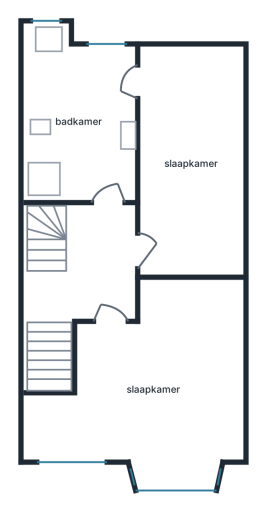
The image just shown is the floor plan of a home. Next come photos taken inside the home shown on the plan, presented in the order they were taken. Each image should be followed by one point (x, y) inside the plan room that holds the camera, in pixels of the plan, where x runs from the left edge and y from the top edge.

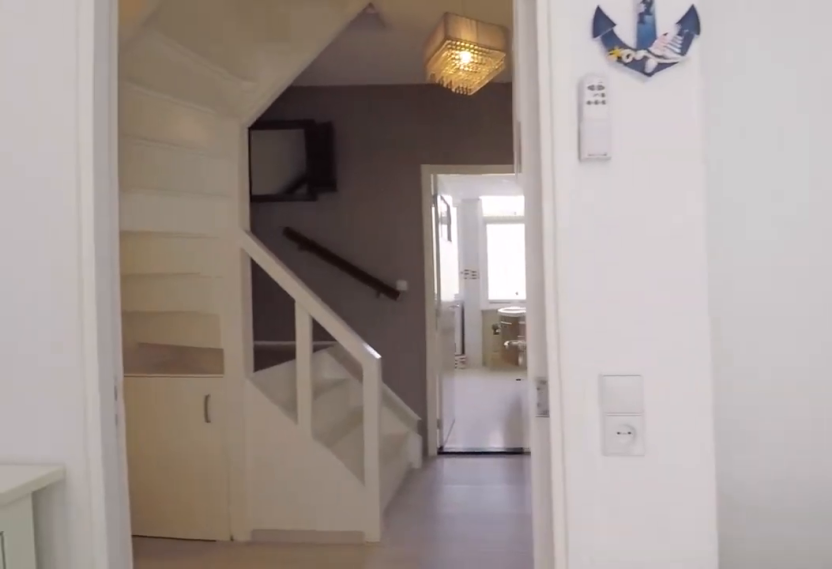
(154, 387)
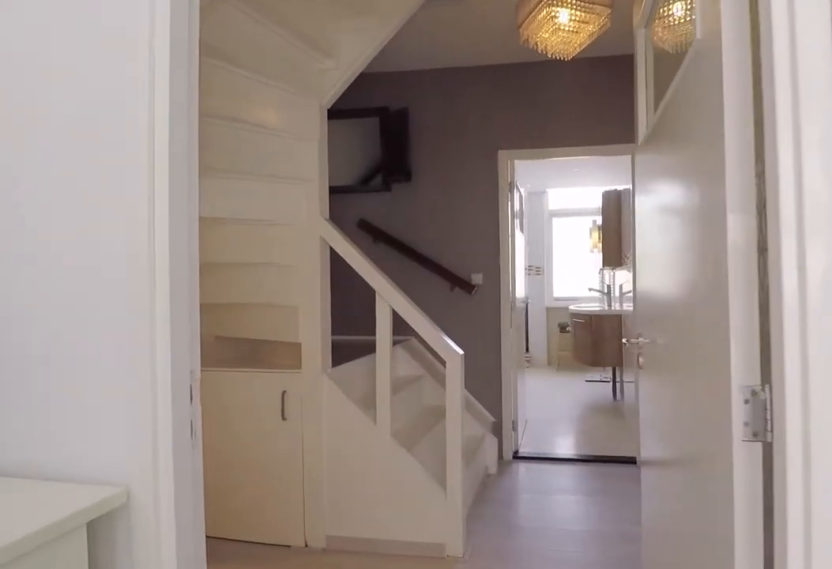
(154, 387)
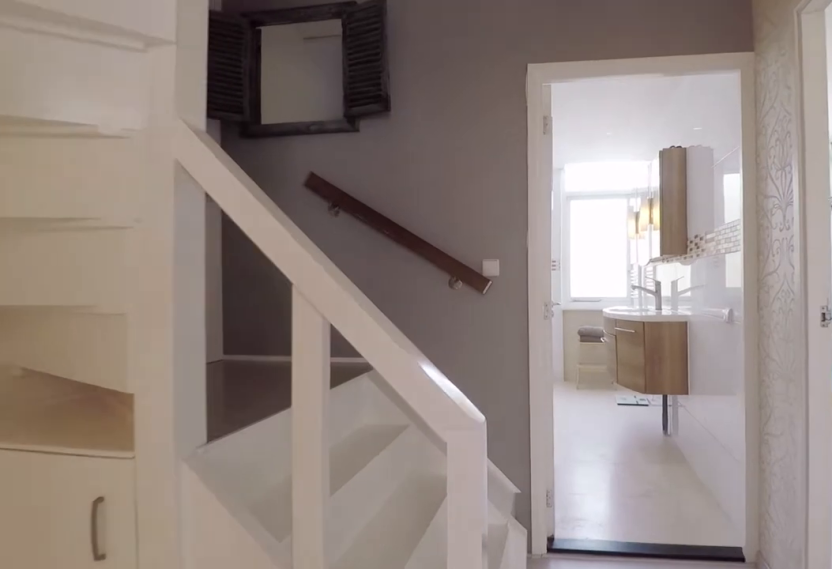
(90, 270)
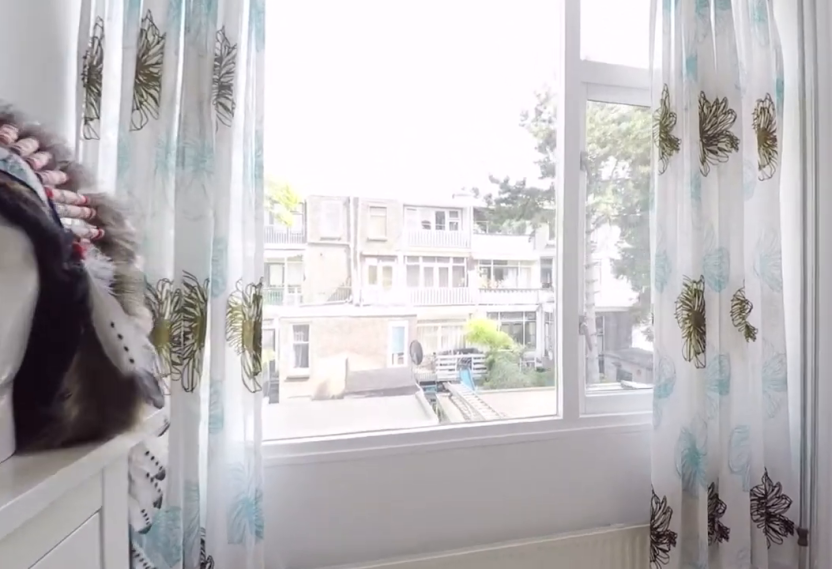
(190, 161)
